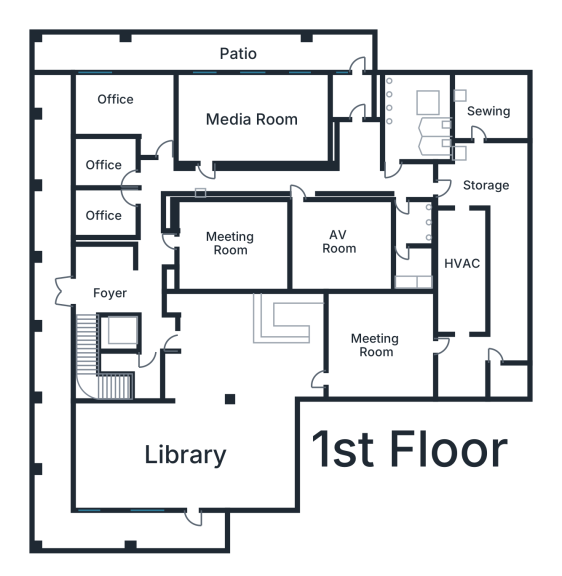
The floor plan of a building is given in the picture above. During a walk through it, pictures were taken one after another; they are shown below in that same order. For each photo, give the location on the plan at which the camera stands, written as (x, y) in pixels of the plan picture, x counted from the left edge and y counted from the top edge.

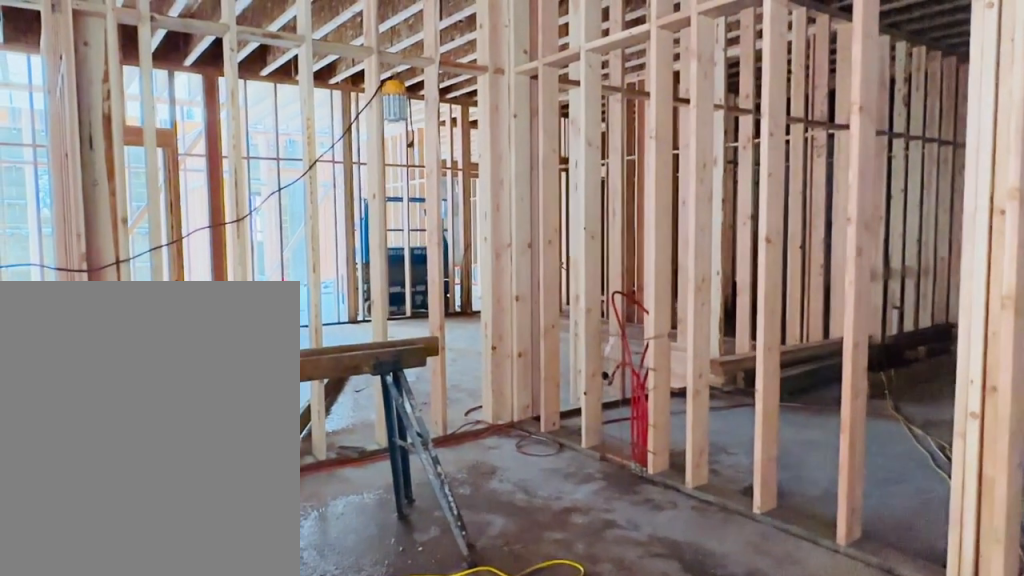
(298, 348)
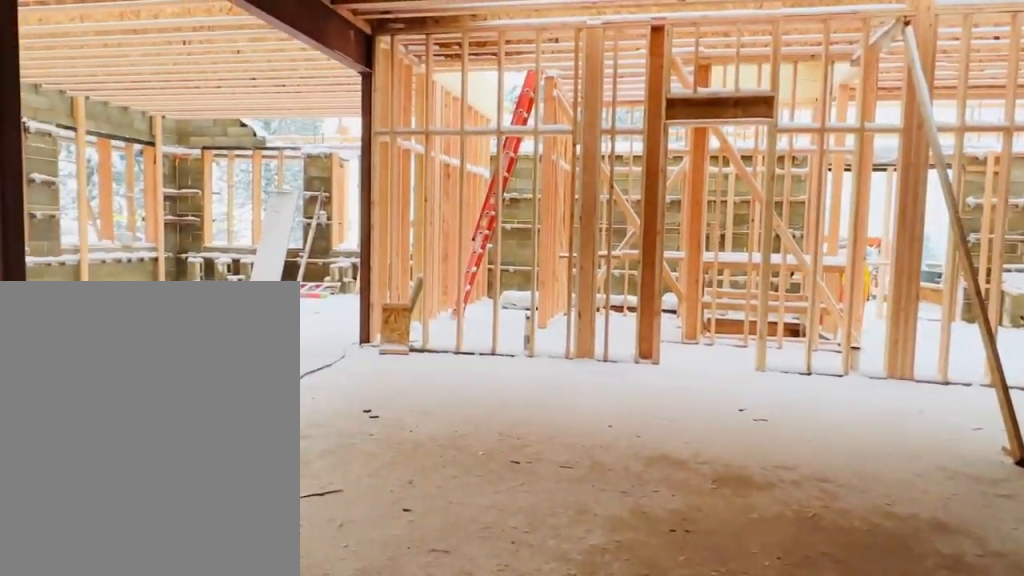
(298, 347)
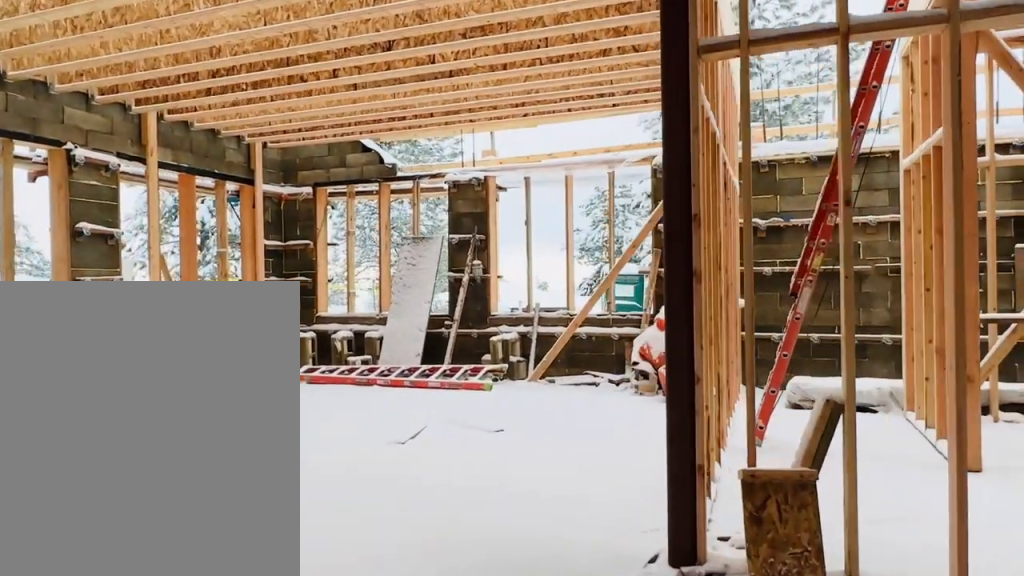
(221, 392)
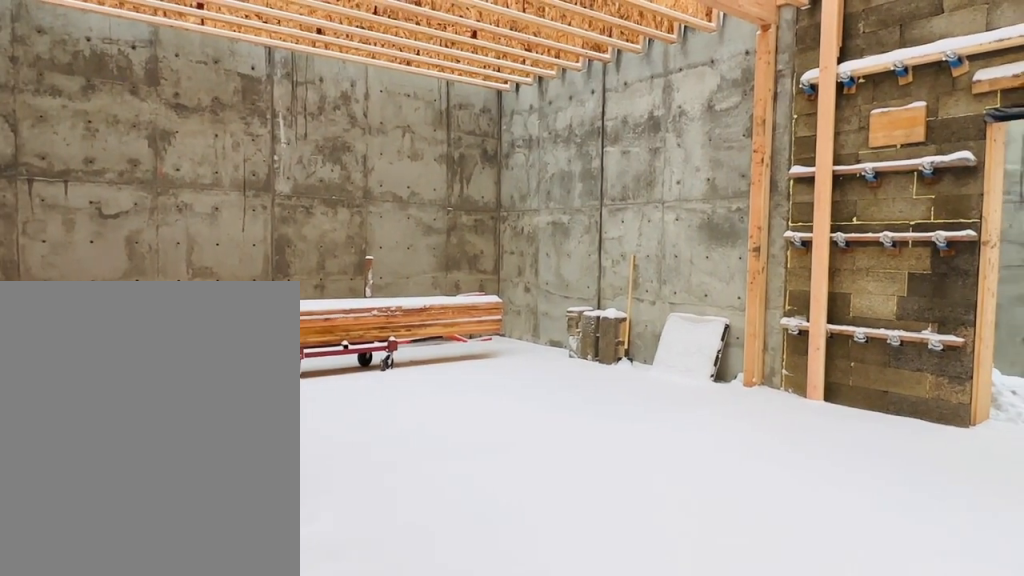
(169, 422)
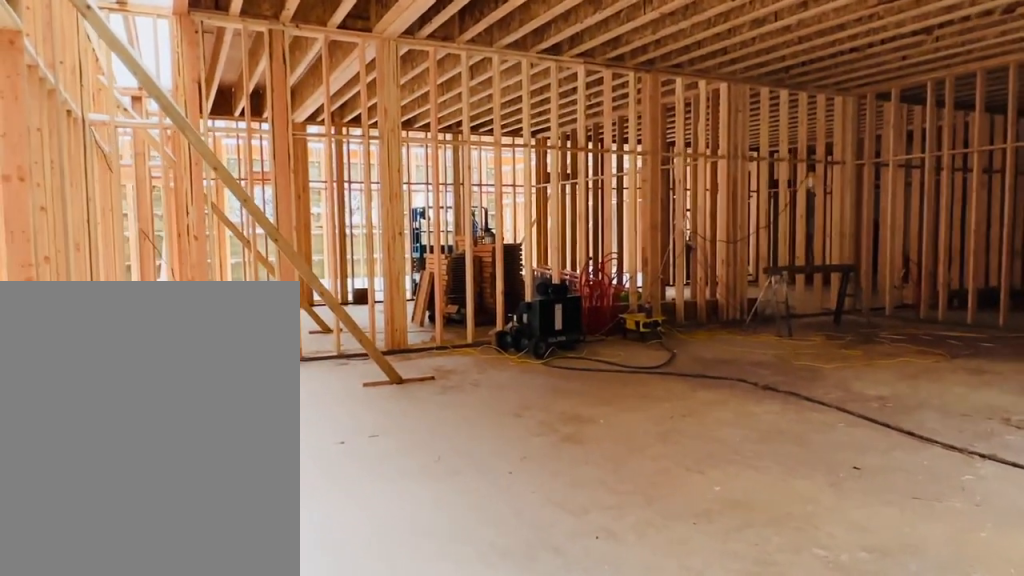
(170, 419)
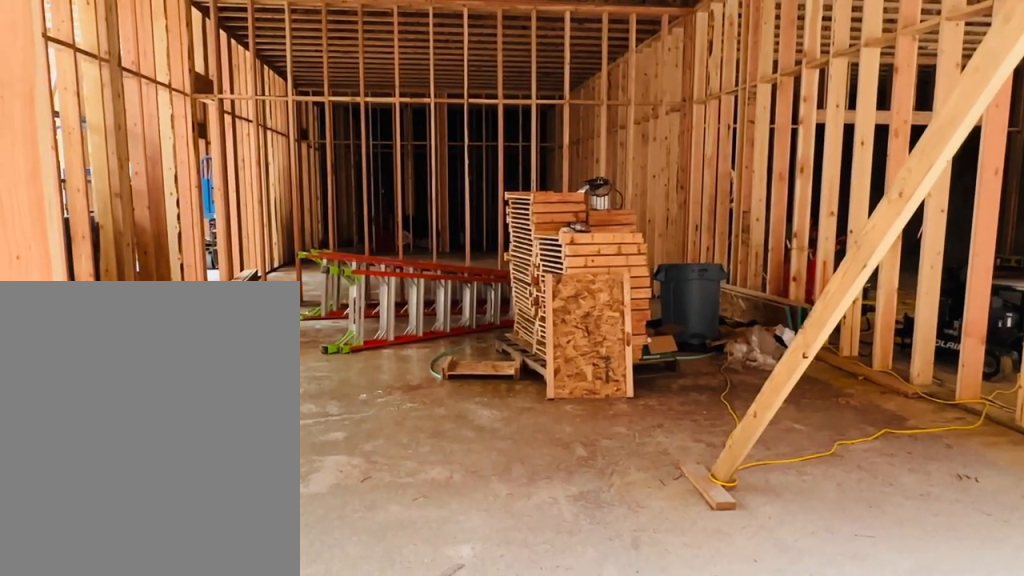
(169, 233)
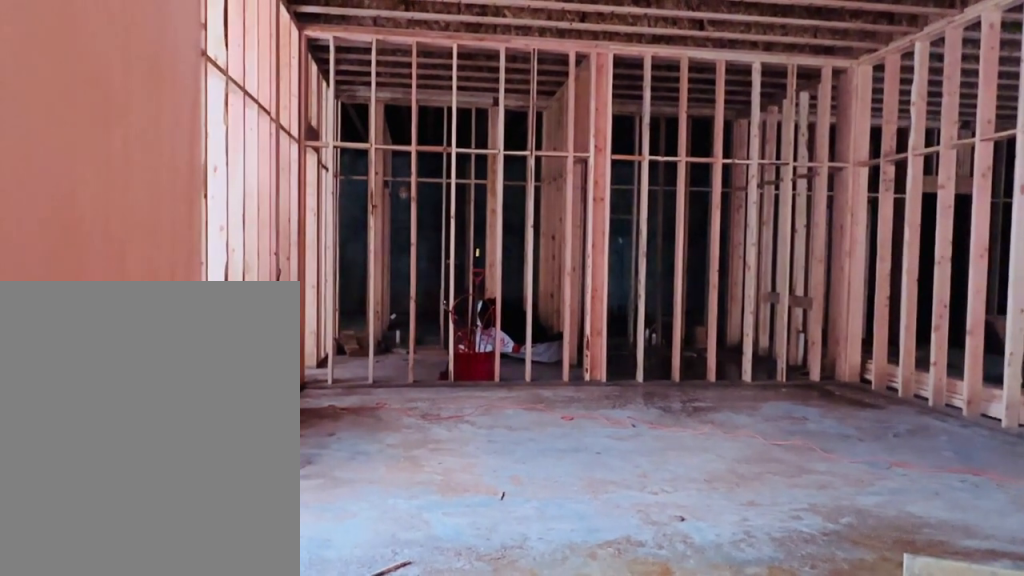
(275, 233)
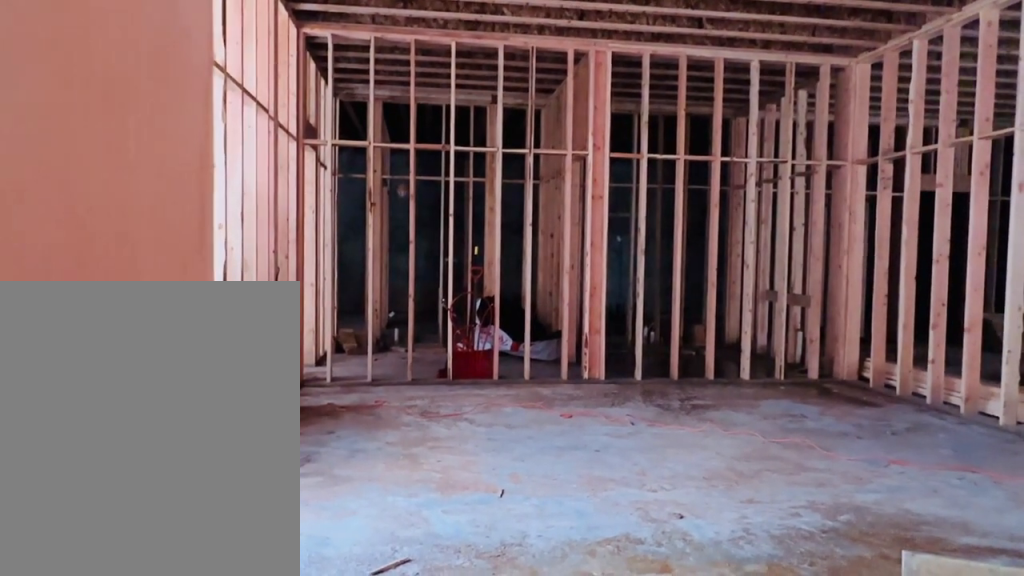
(275, 233)
